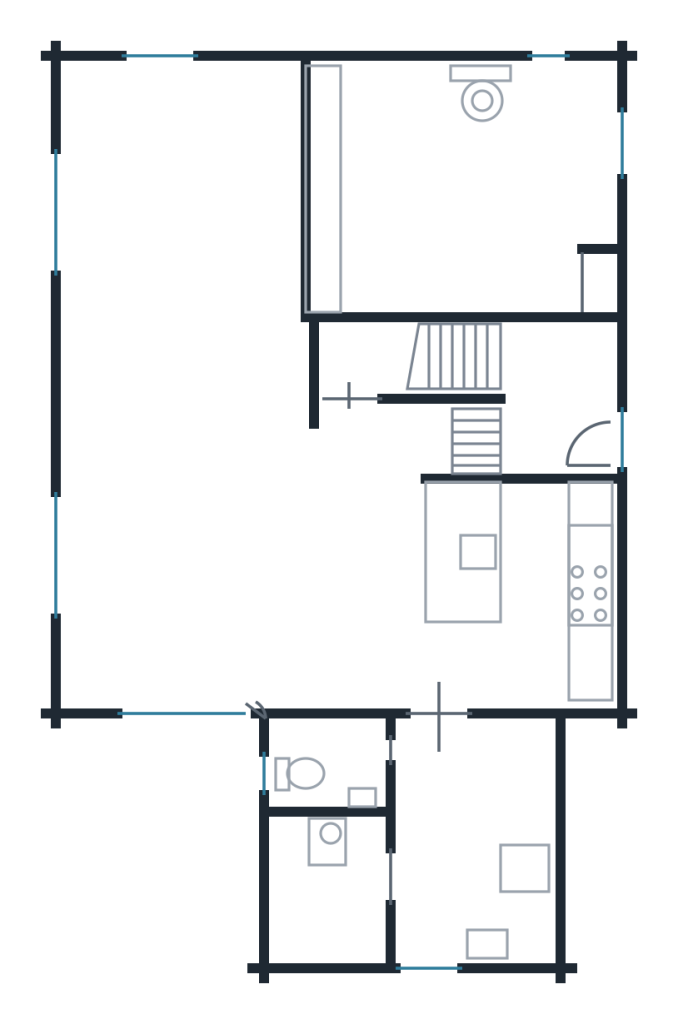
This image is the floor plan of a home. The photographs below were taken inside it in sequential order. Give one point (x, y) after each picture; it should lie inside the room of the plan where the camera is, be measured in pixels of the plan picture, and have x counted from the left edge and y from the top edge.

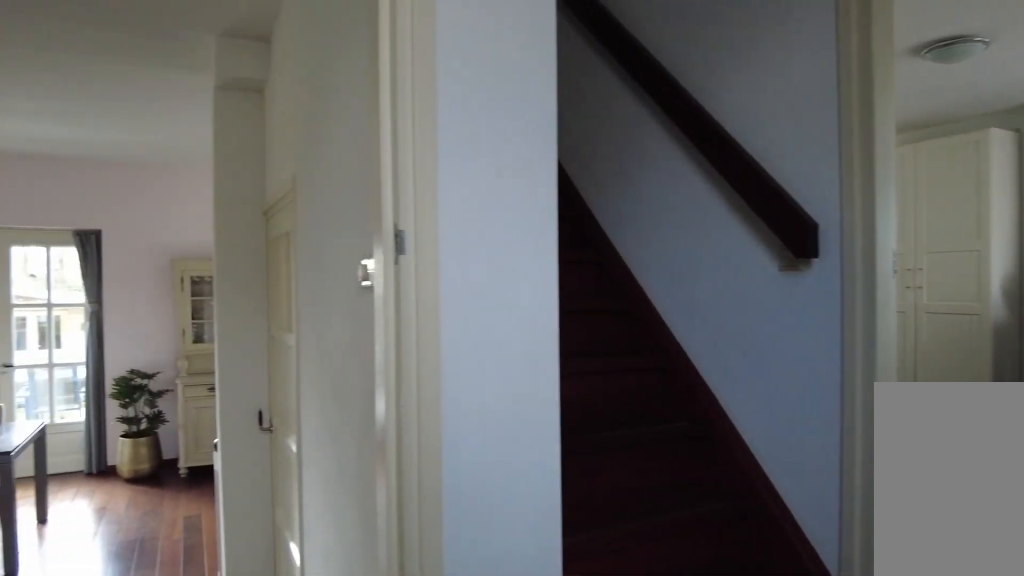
(558, 402)
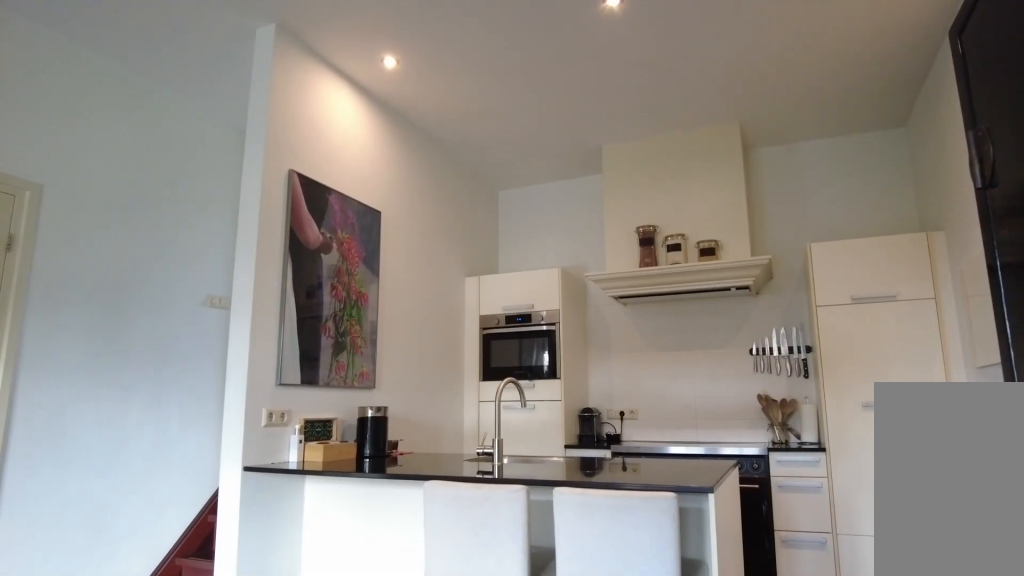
(223, 400)
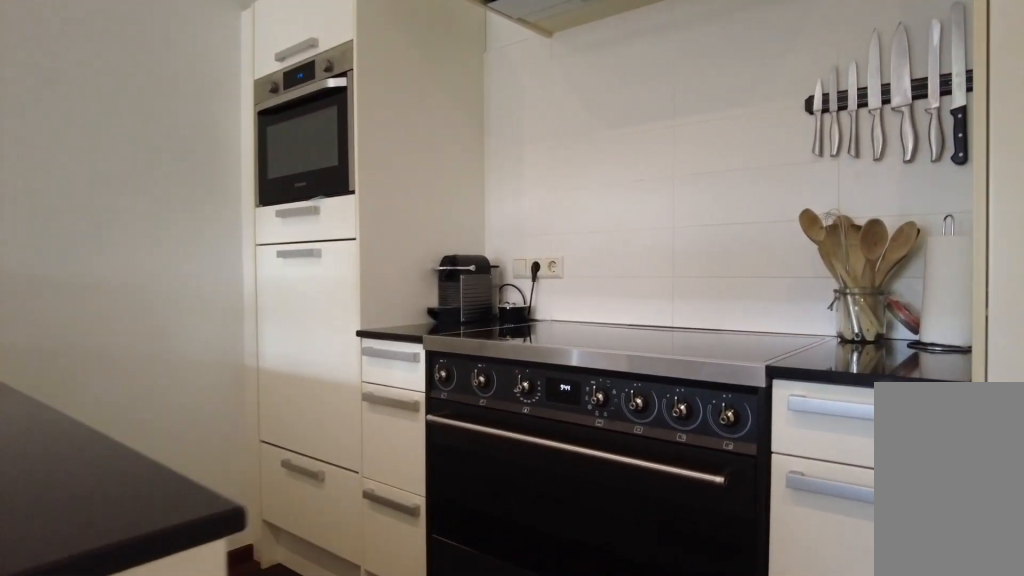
(223, 400)
